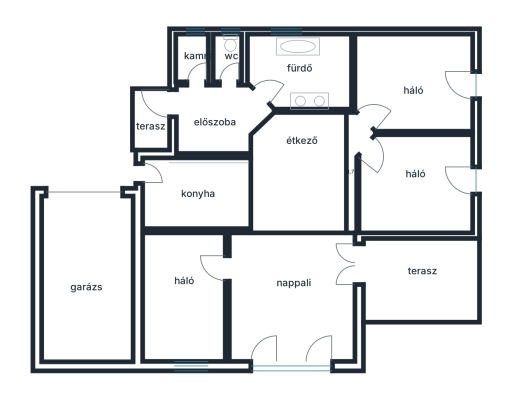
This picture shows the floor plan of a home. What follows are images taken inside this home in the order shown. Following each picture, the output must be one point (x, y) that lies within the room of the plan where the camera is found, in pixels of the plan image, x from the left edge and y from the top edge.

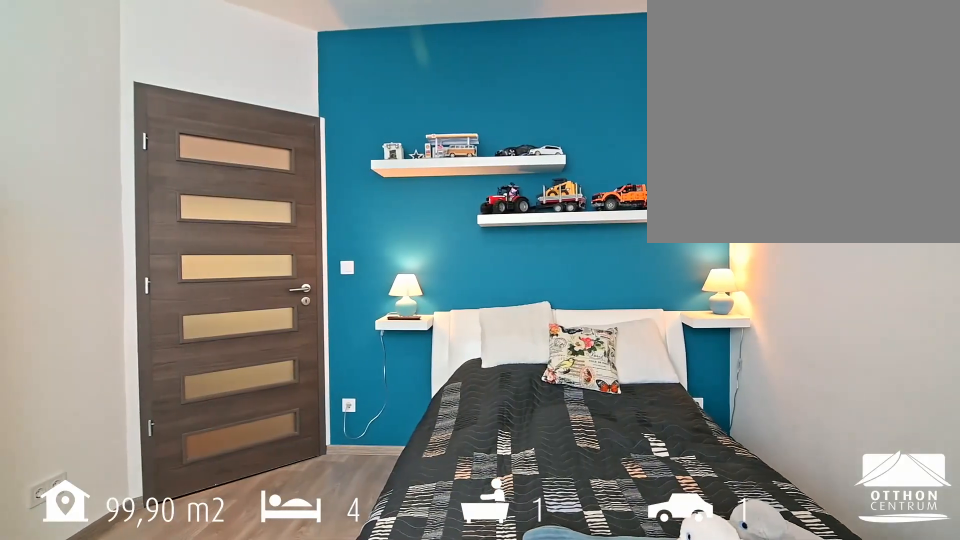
(418, 87)
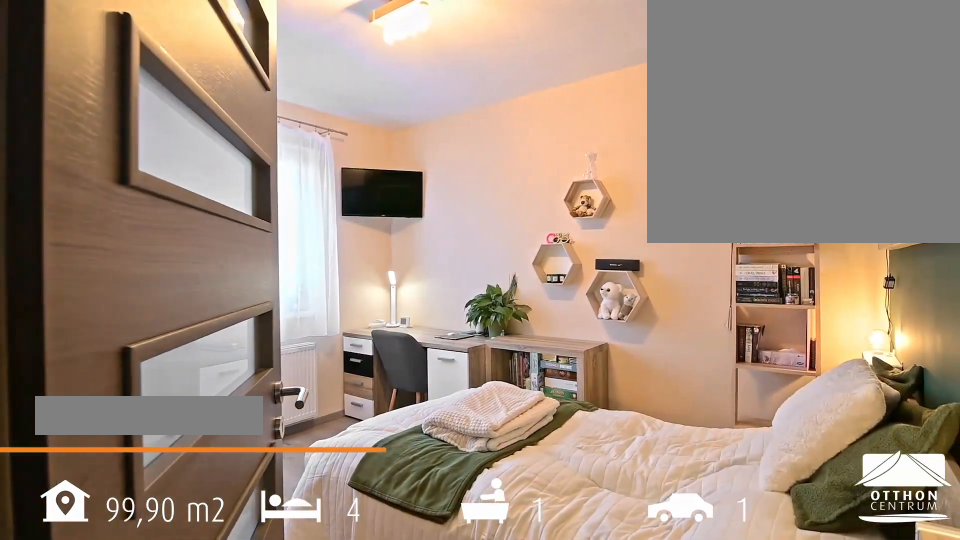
(418, 173)
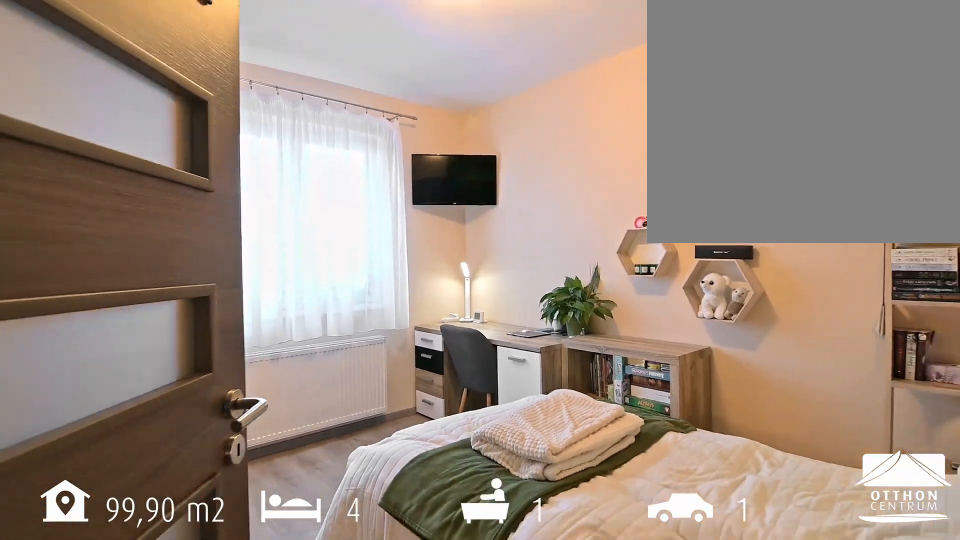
(418, 173)
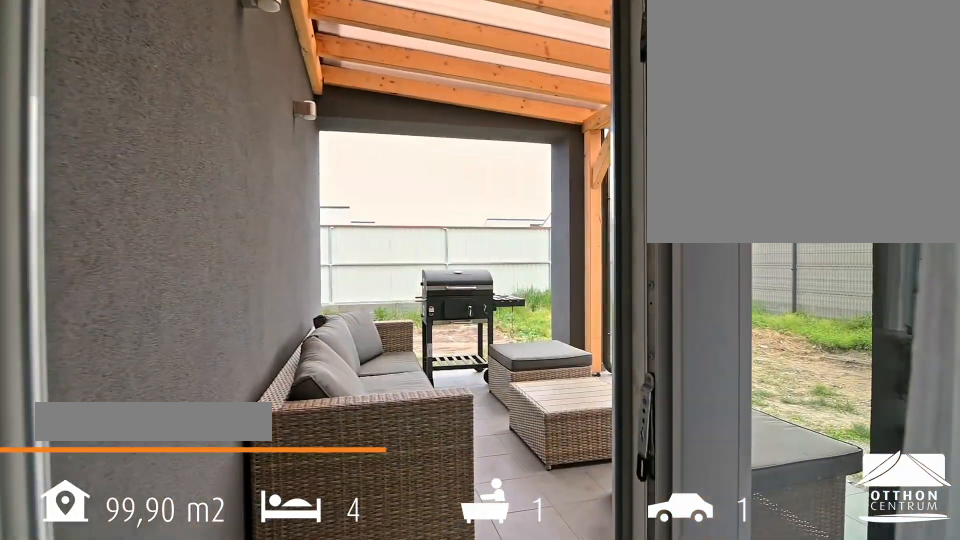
(420, 276)
